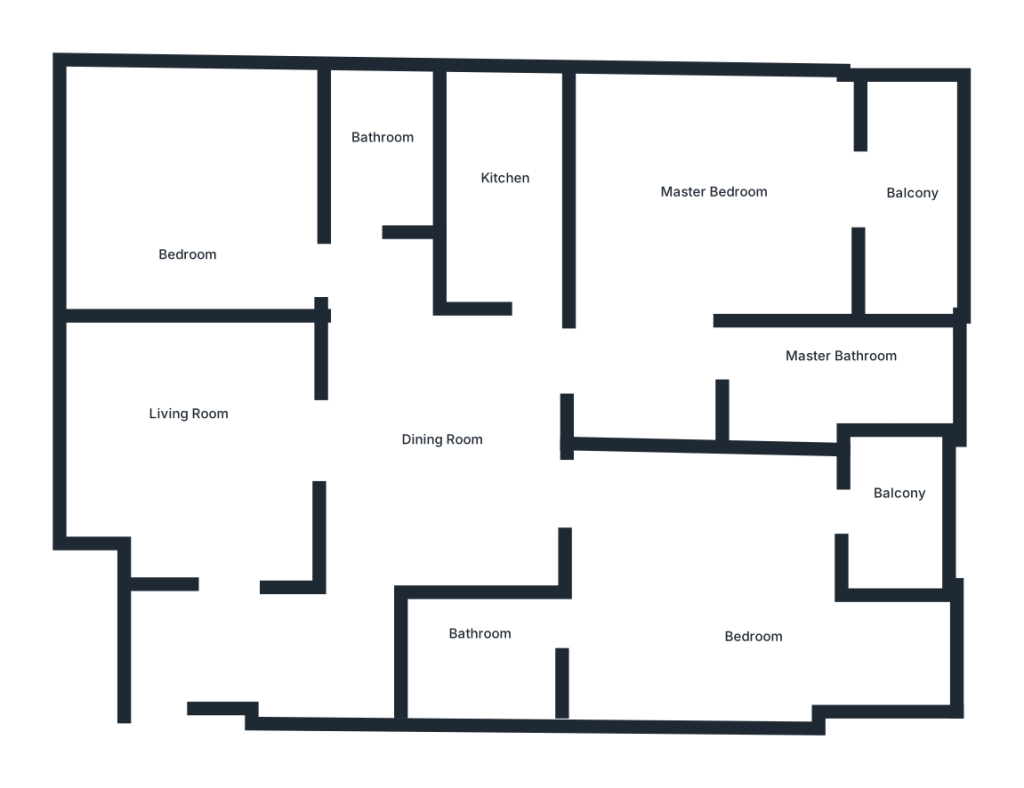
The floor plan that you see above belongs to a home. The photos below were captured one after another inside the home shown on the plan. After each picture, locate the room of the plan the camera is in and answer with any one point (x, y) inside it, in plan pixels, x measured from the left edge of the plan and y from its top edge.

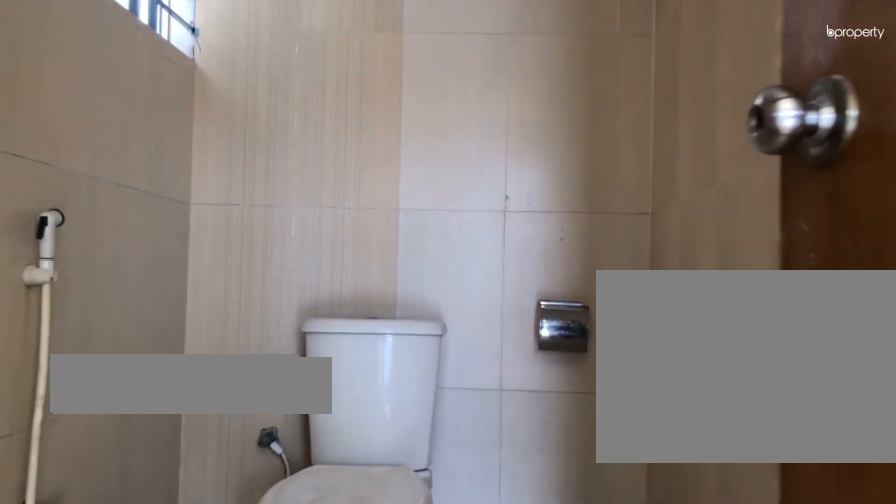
(462, 634)
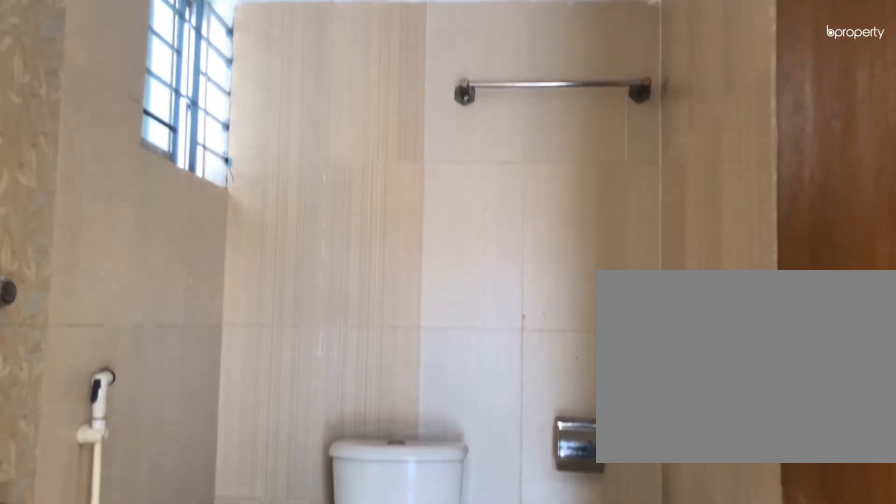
(461, 635)
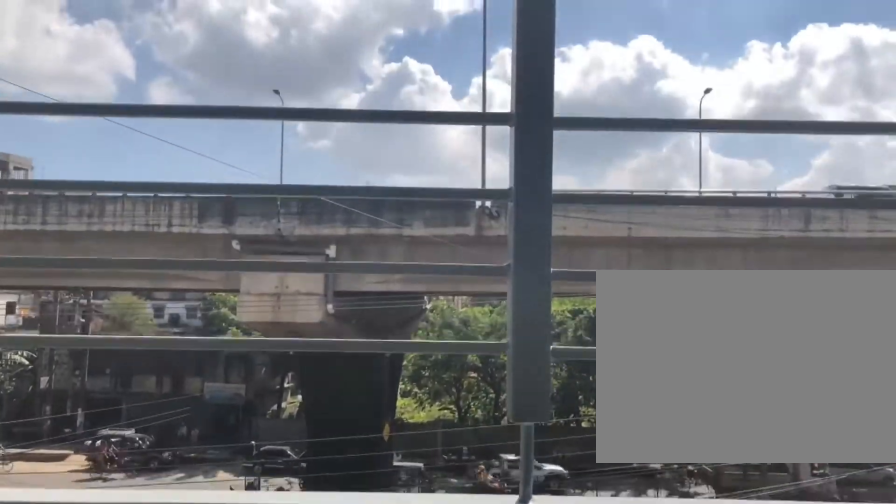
(915, 507)
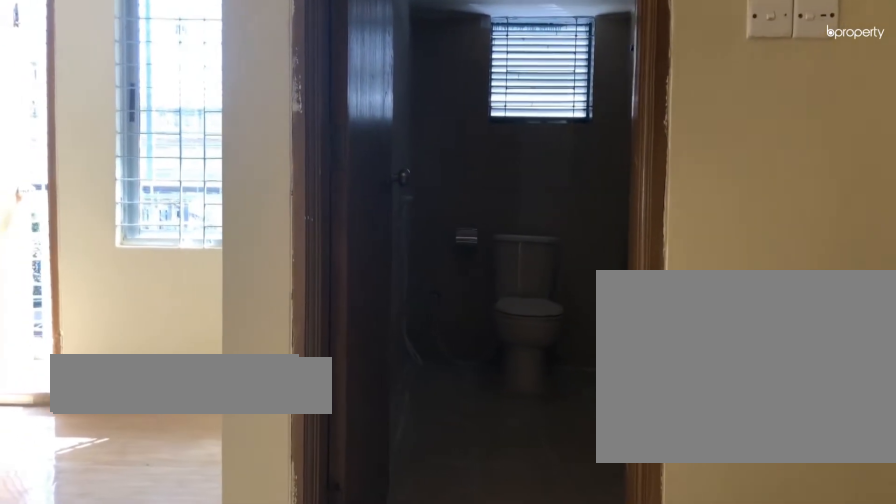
(635, 363)
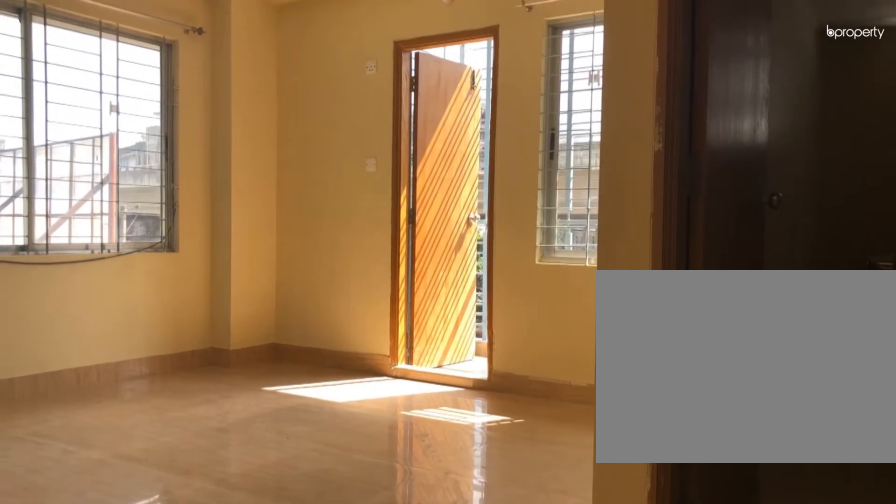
(686, 214)
